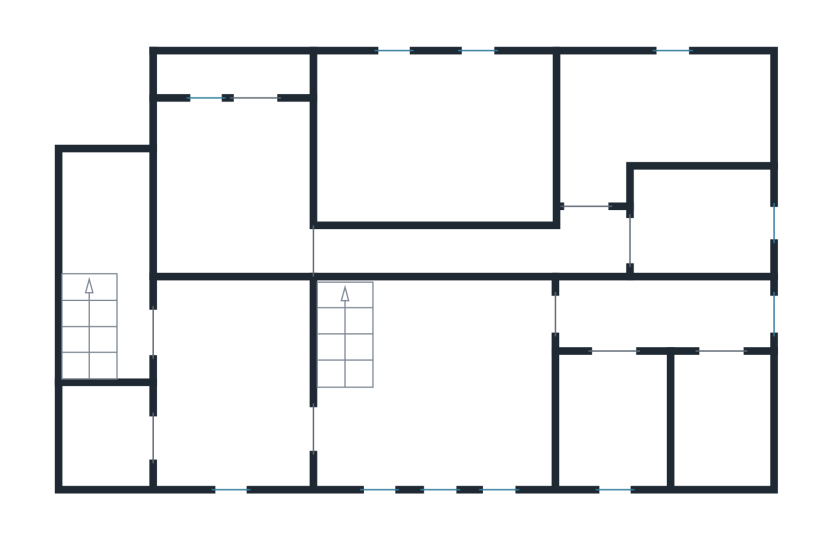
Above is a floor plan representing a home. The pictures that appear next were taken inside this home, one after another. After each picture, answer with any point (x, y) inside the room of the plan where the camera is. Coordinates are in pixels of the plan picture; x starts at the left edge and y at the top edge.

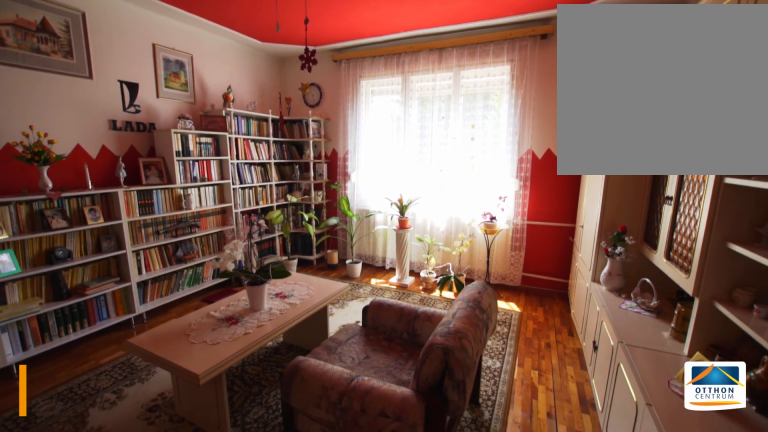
(438, 134)
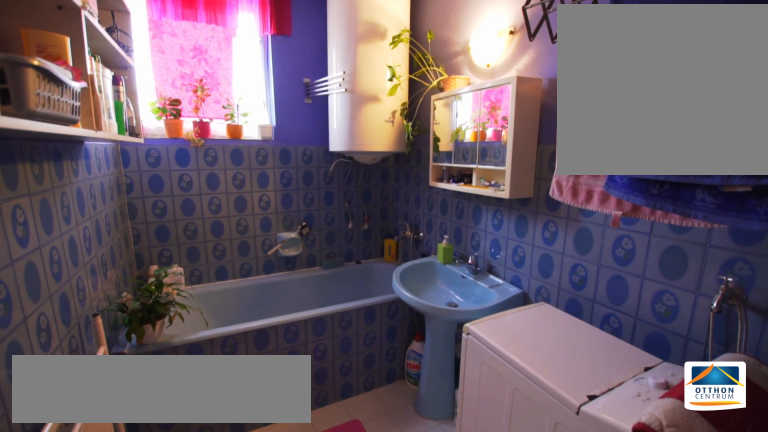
(703, 232)
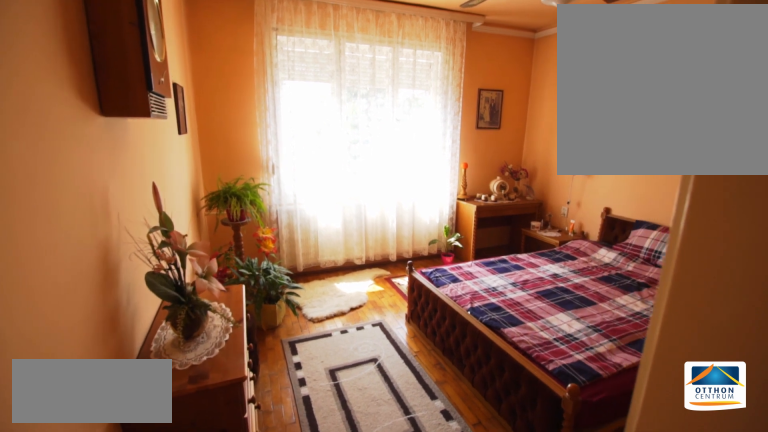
(657, 115)
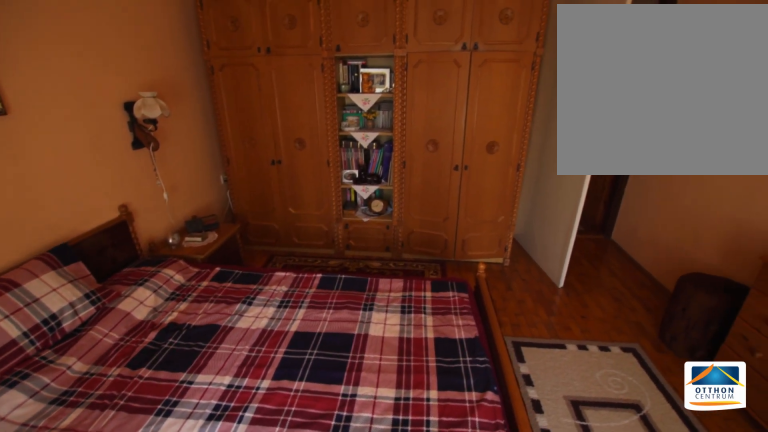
(659, 116)
